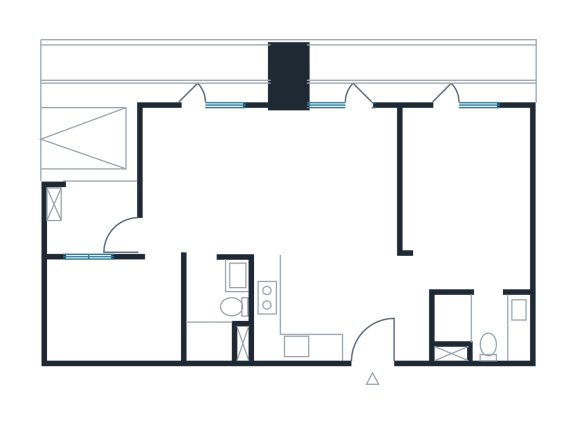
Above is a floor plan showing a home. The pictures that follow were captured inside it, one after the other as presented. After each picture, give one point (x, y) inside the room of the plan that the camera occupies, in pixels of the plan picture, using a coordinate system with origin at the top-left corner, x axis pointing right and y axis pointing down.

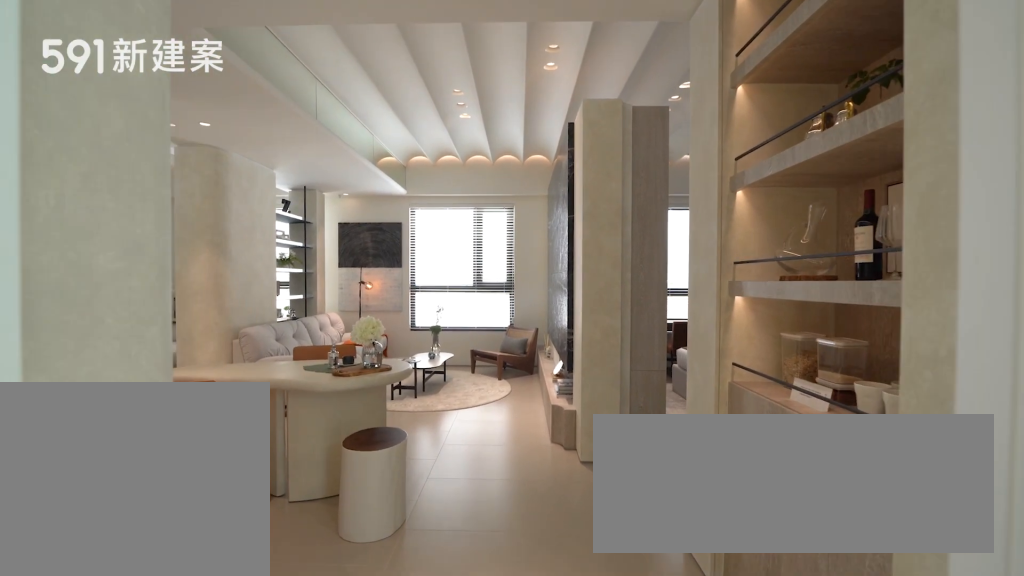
(370, 329)
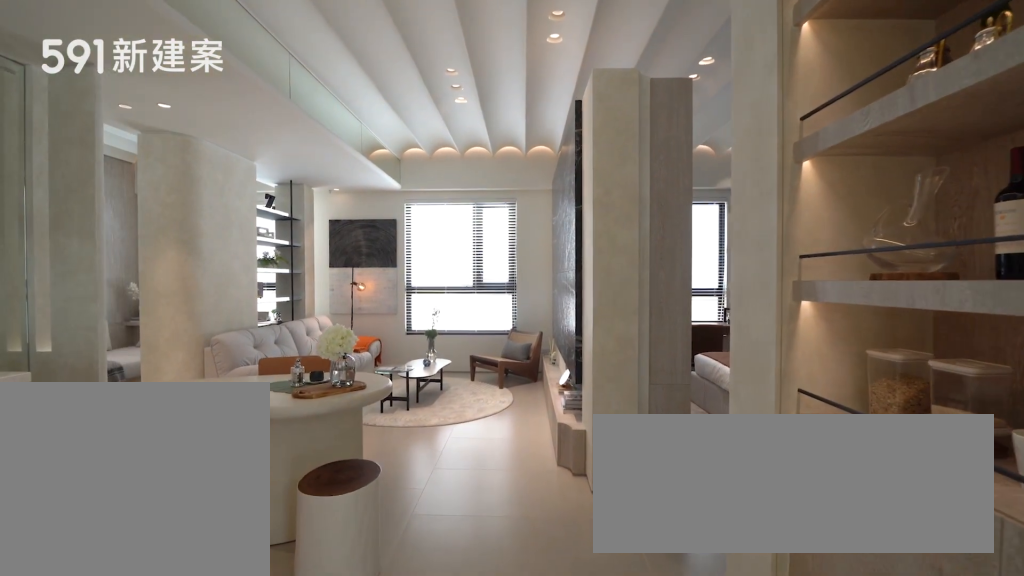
(370, 329)
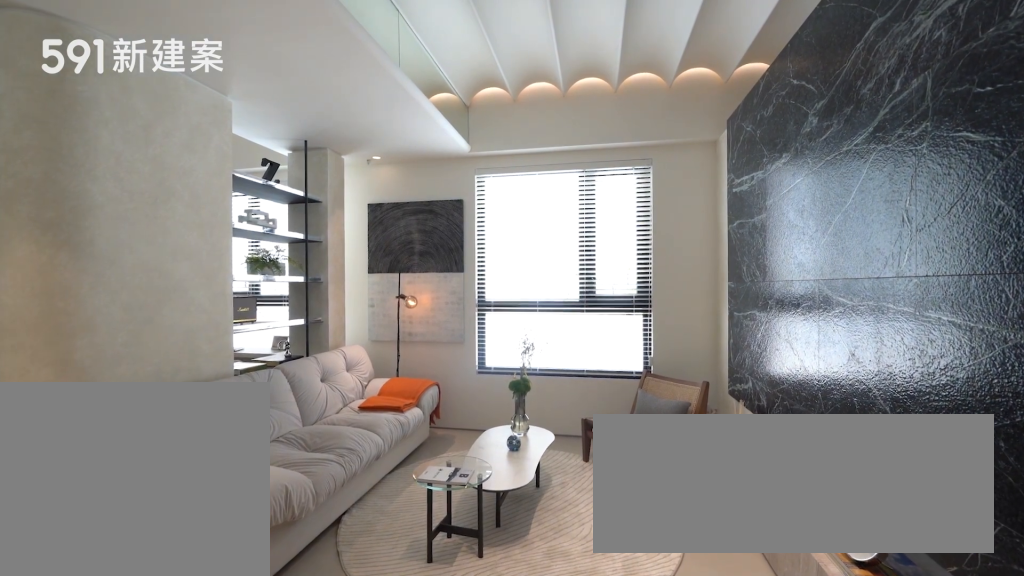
(327, 175)
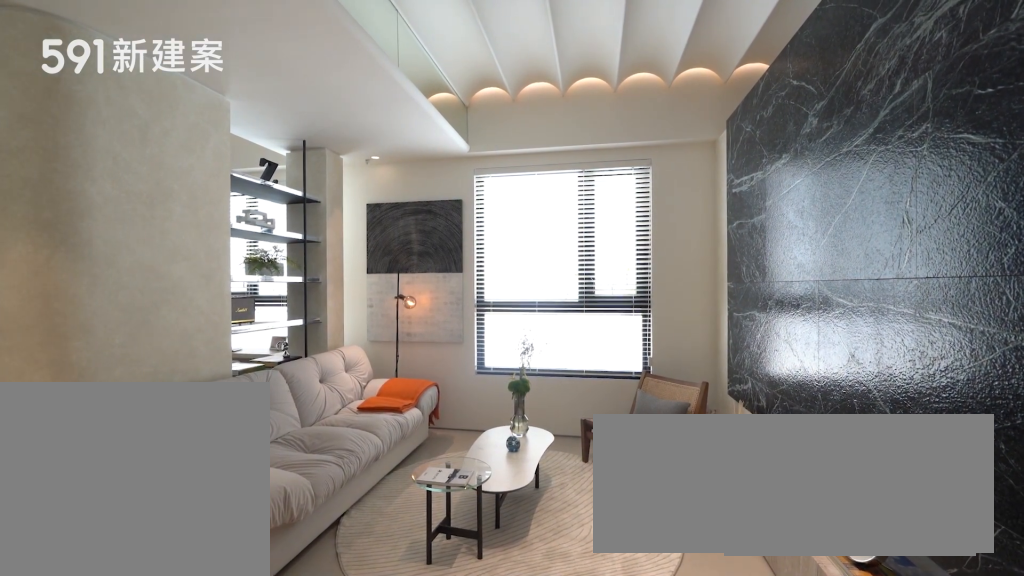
(327, 175)
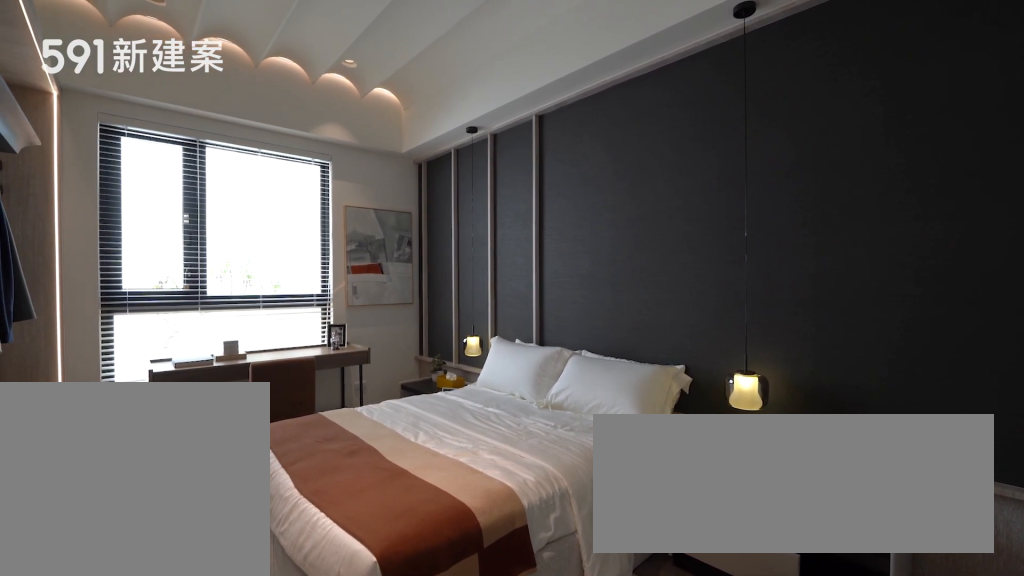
(468, 196)
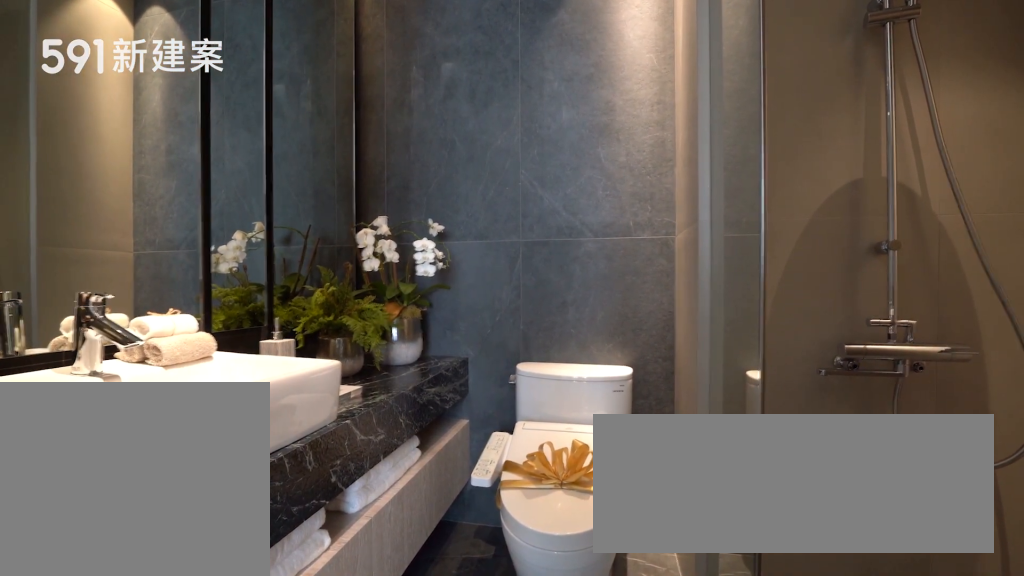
(484, 324)
